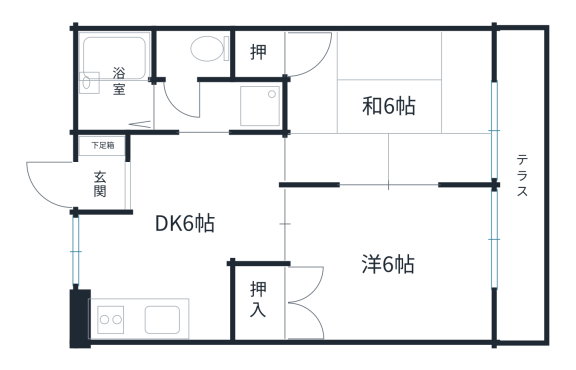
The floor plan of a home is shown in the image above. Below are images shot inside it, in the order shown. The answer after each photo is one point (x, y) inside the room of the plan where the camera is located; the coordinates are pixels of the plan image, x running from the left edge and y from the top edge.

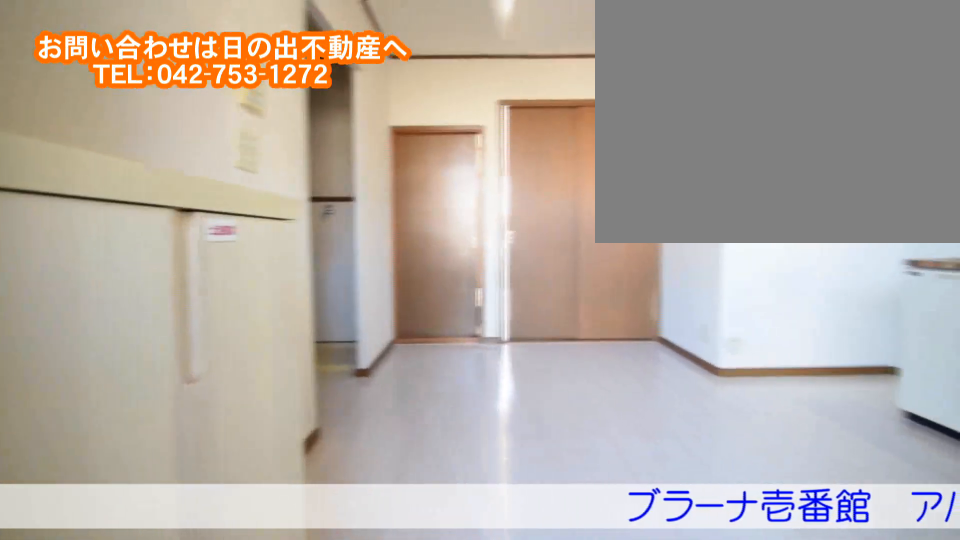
(125, 183)
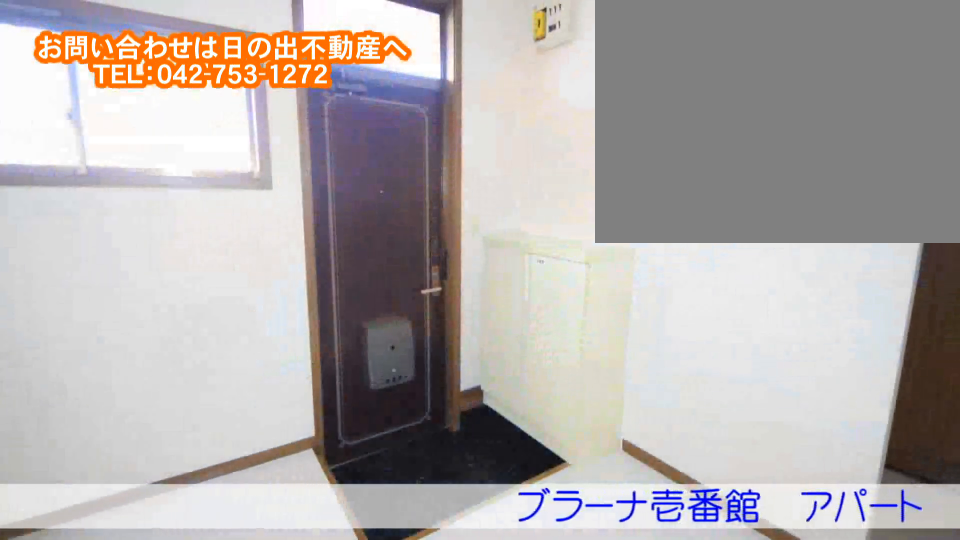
(189, 247)
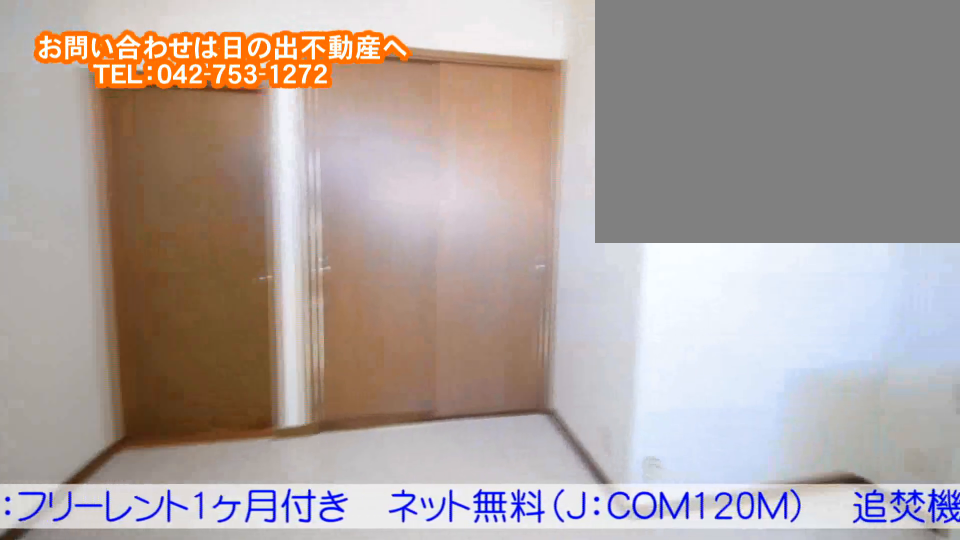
(189, 247)
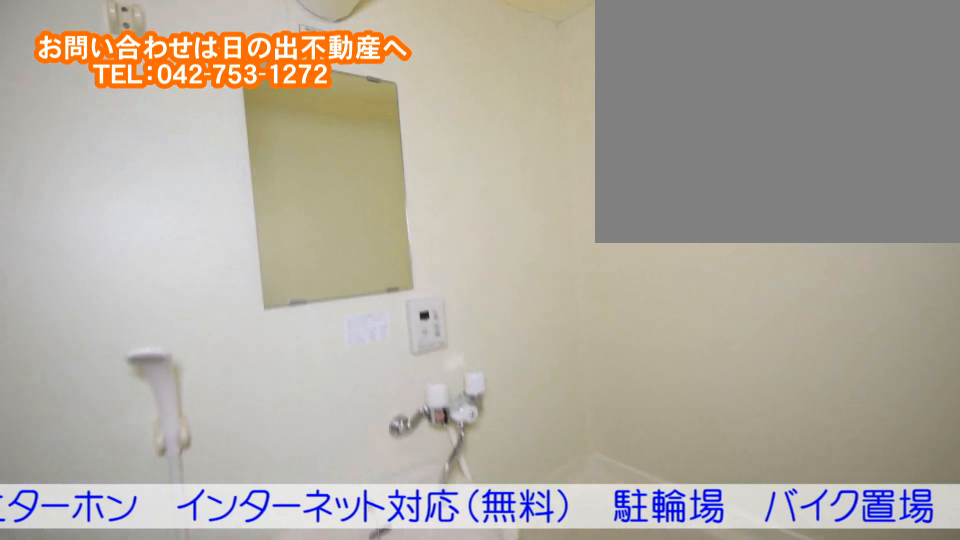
(117, 94)
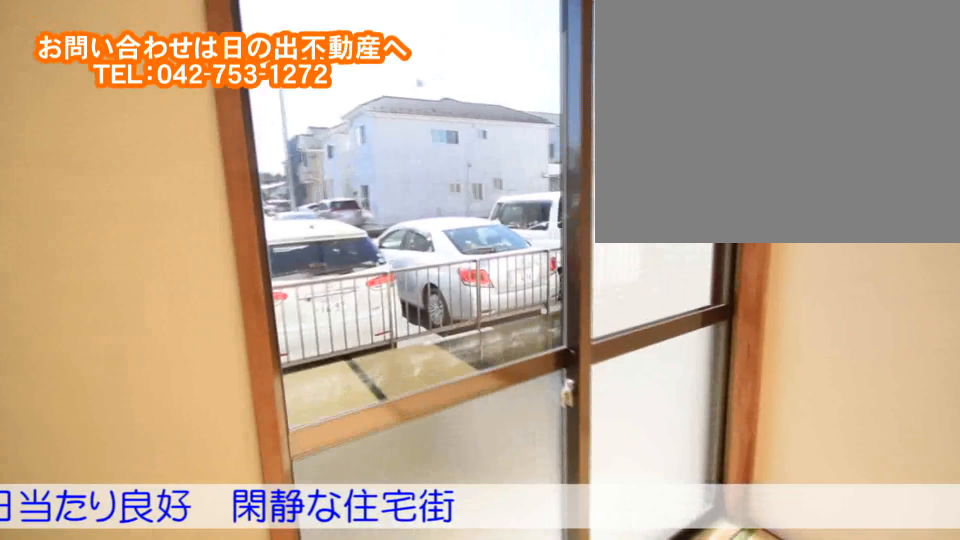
(438, 105)
